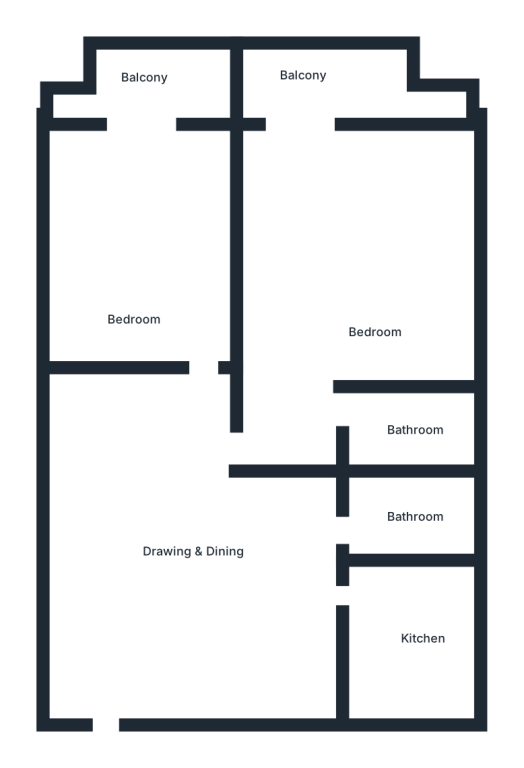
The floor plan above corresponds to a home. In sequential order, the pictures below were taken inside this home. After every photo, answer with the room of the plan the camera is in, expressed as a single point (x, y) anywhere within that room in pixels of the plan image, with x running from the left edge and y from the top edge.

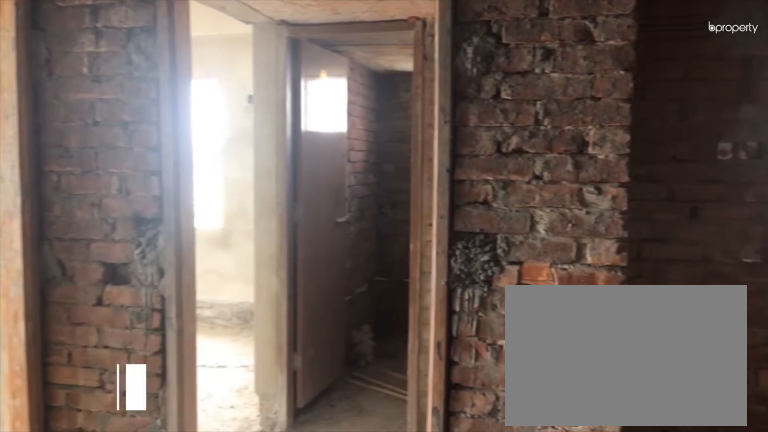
(185, 532)
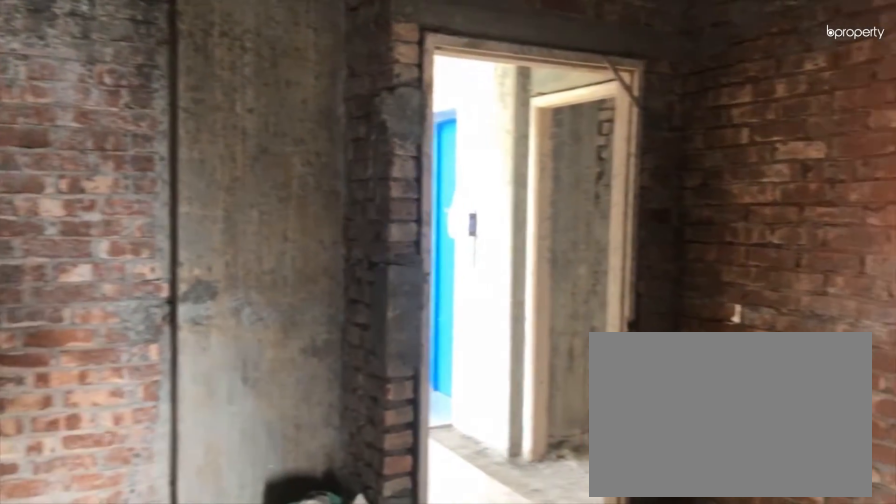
(185, 532)
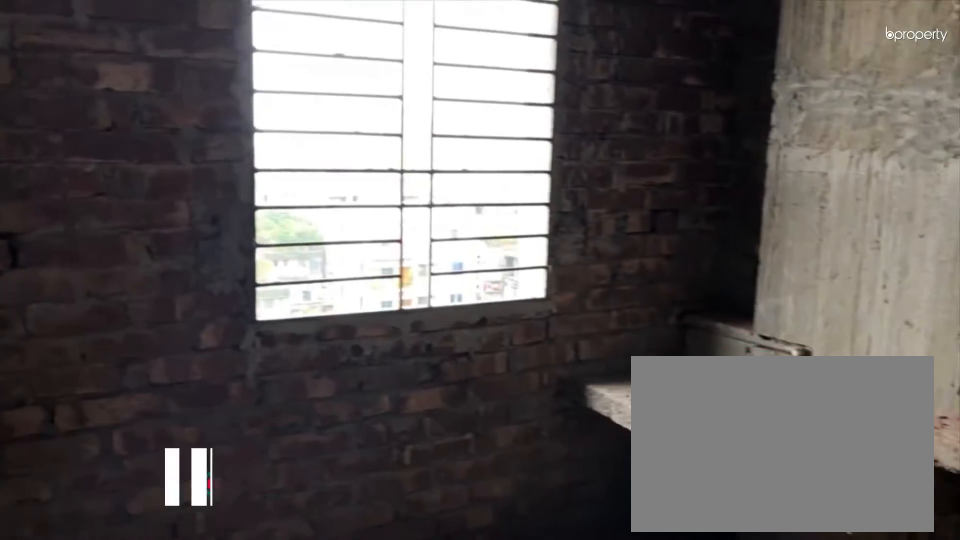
(411, 630)
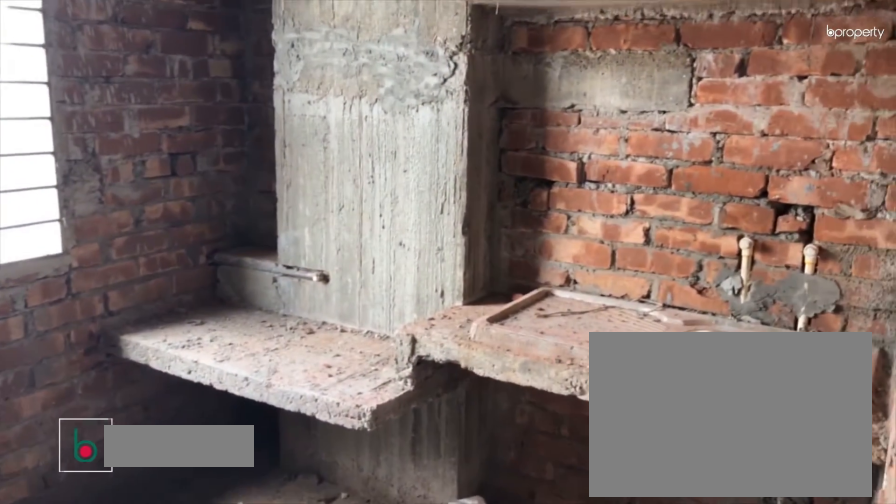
(411, 630)
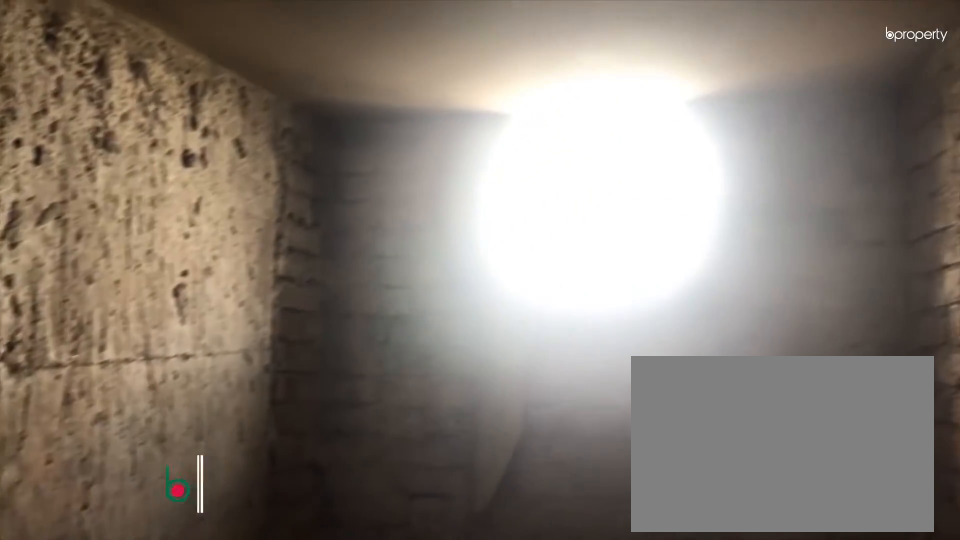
(406, 521)
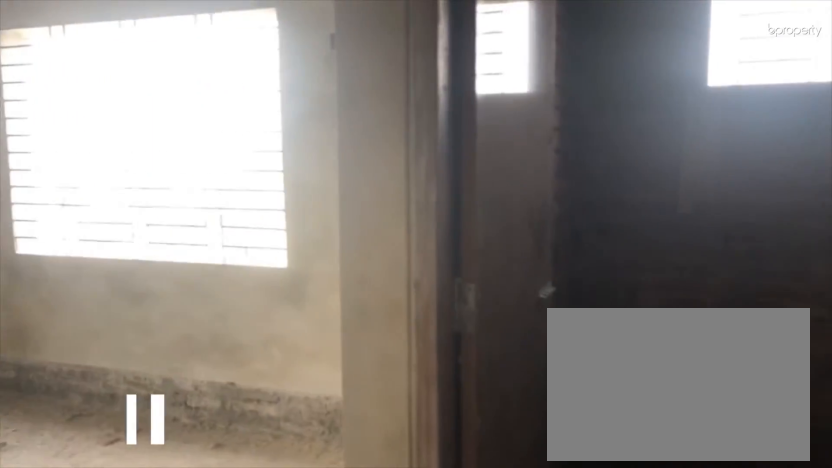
(298, 428)
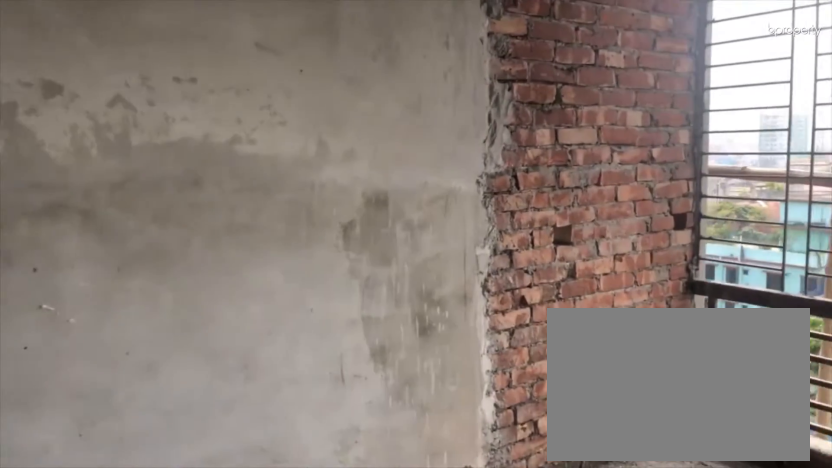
(375, 254)
